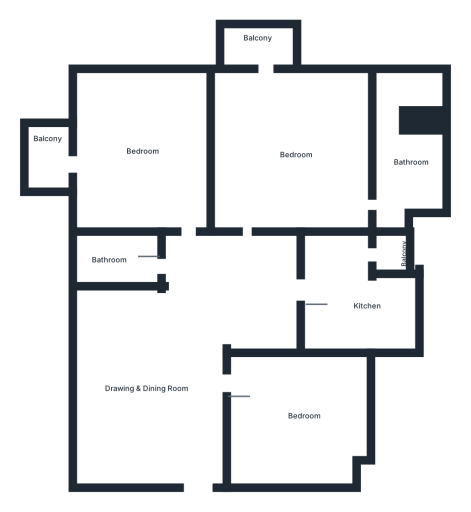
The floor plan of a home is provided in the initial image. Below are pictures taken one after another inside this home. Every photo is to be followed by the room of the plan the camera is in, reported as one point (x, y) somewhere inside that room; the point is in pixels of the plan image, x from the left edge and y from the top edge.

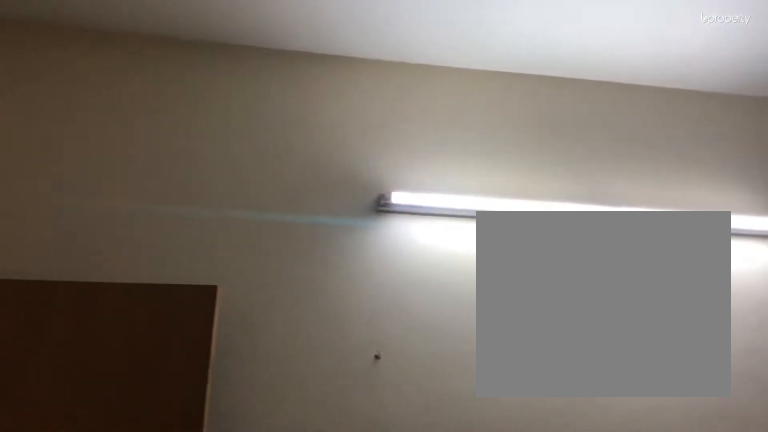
(296, 420)
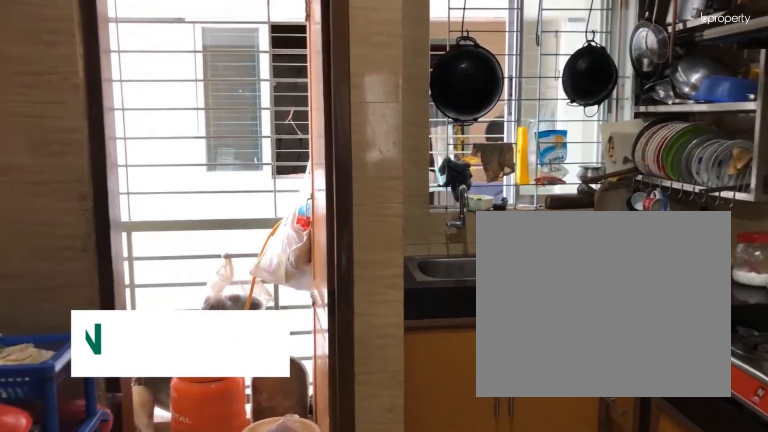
(337, 292)
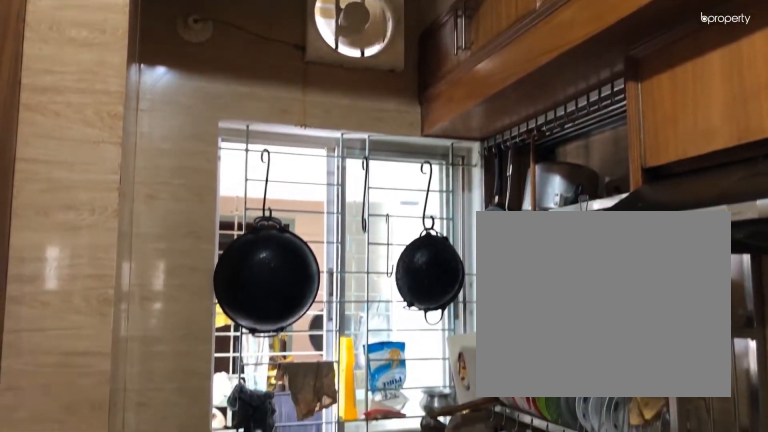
(338, 291)
